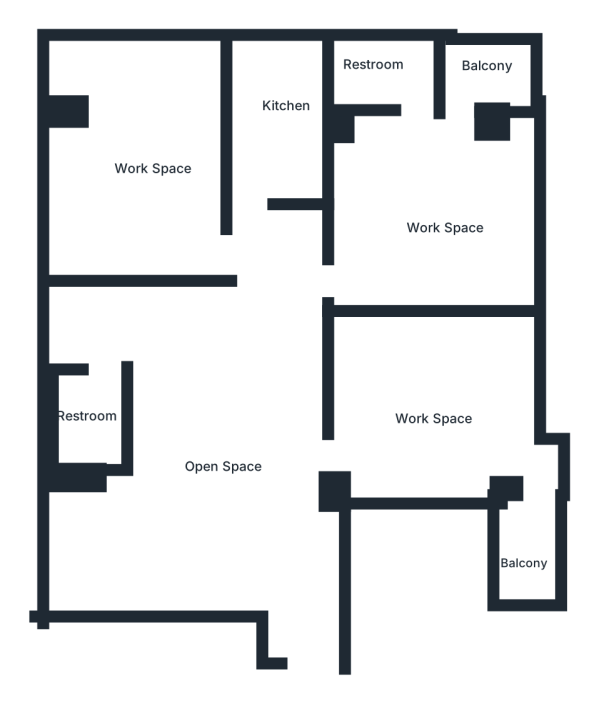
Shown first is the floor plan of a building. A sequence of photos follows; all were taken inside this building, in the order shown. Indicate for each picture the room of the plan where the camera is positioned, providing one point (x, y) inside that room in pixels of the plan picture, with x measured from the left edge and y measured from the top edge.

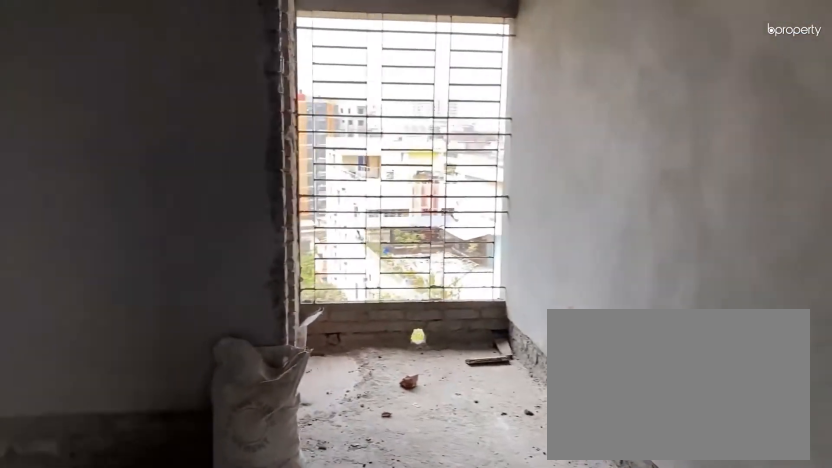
(257, 441)
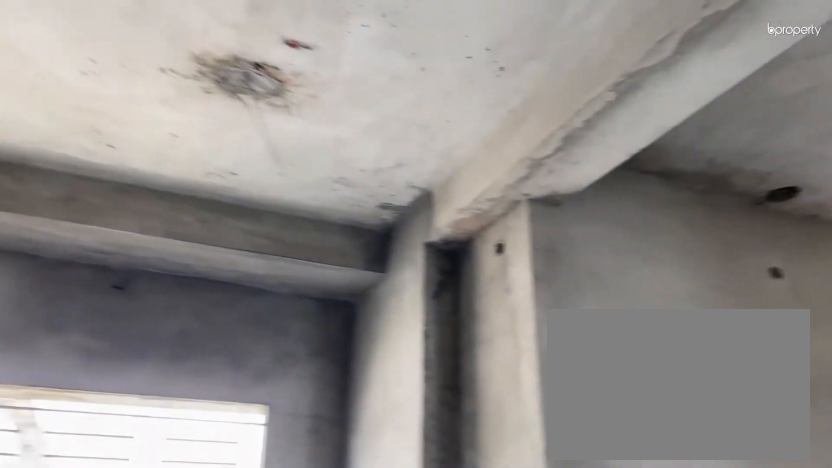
(257, 441)
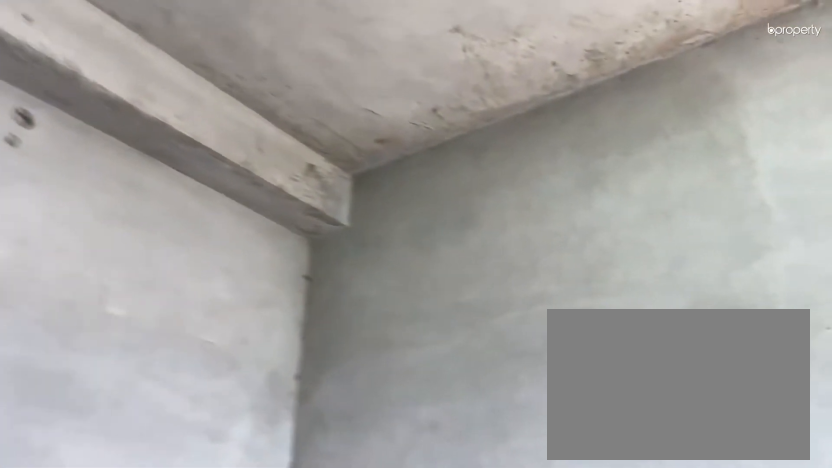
(444, 438)
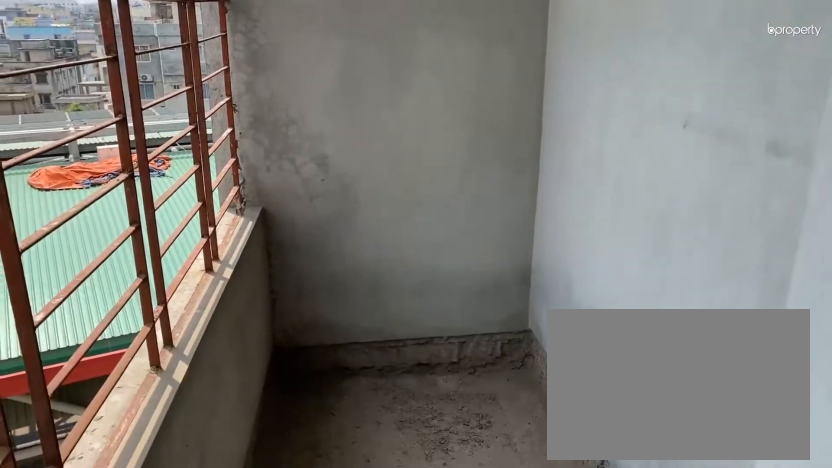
(530, 546)
